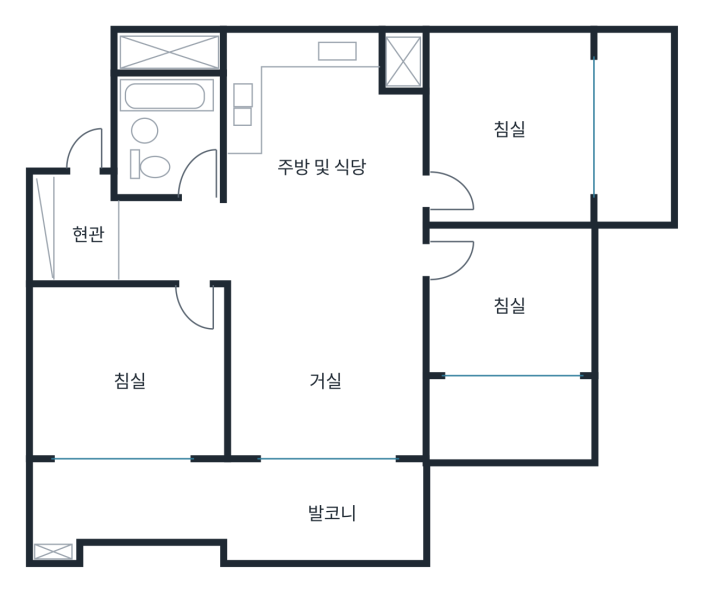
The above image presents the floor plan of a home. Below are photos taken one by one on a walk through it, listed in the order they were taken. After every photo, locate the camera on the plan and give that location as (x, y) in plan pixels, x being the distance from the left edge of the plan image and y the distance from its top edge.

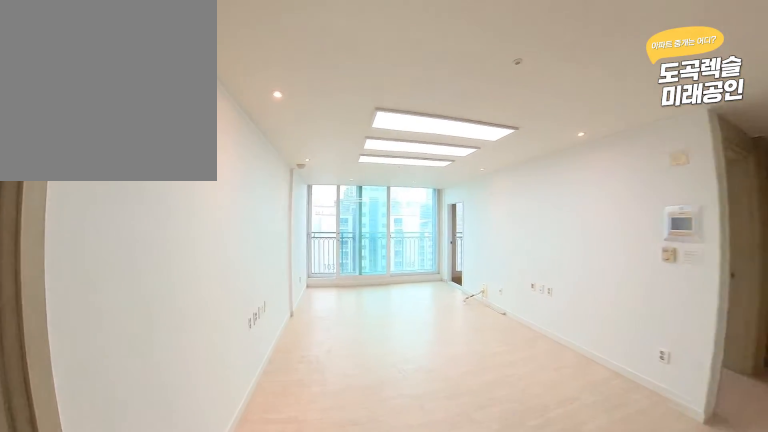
(388, 204)
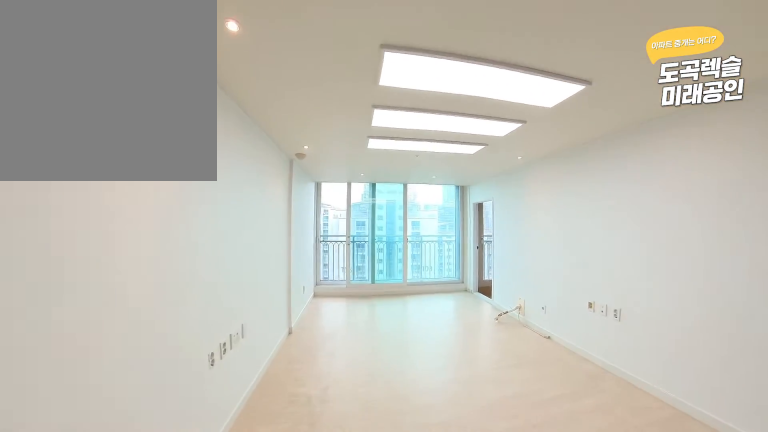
(382, 245)
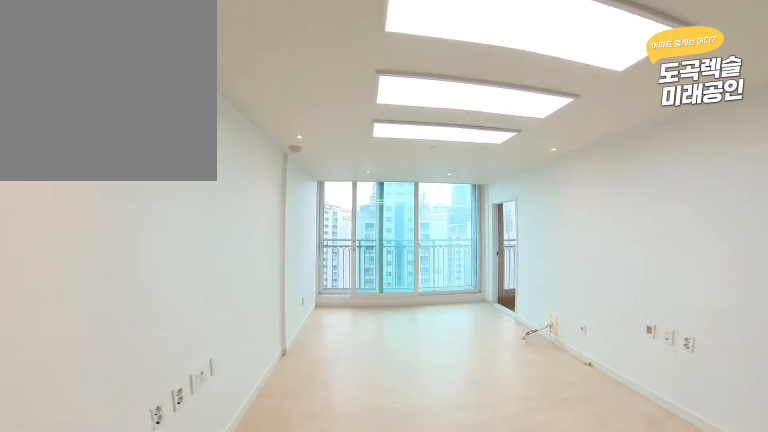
(380, 272)
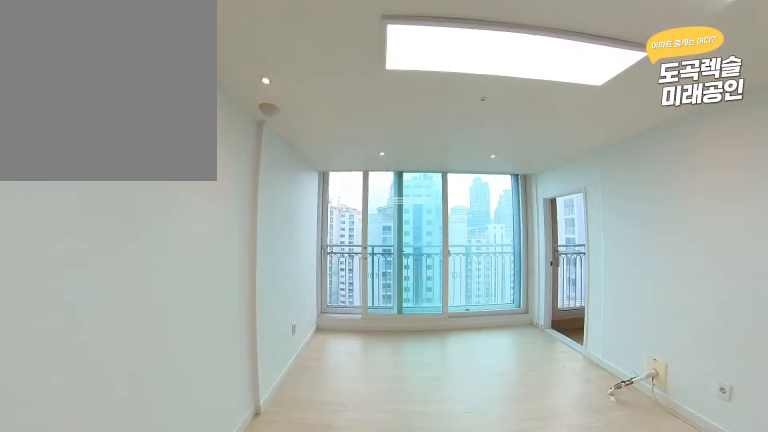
(379, 324)
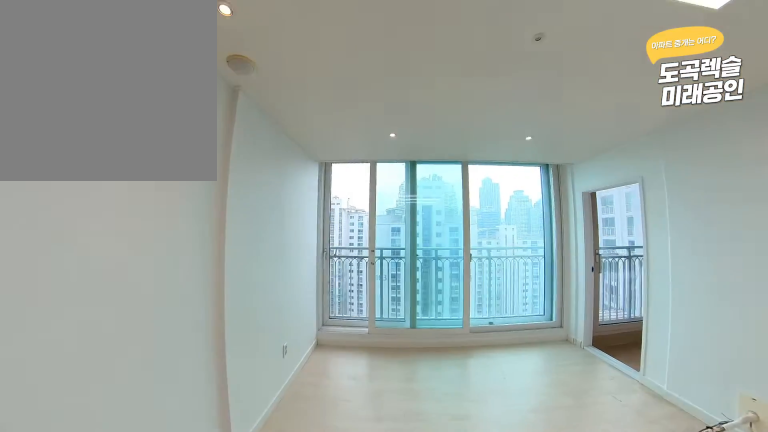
(379, 352)
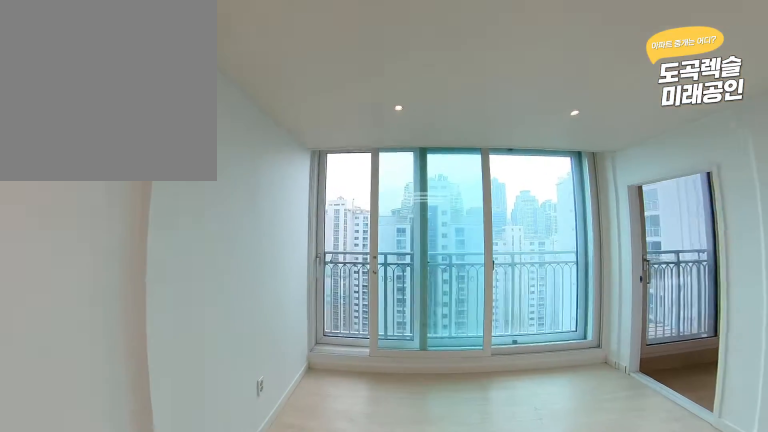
(375, 378)
